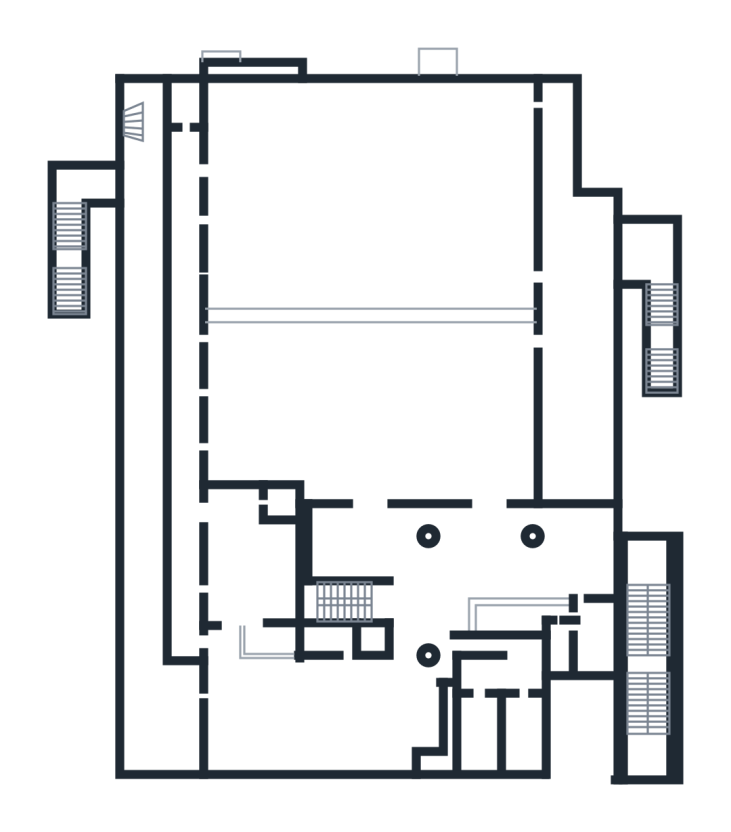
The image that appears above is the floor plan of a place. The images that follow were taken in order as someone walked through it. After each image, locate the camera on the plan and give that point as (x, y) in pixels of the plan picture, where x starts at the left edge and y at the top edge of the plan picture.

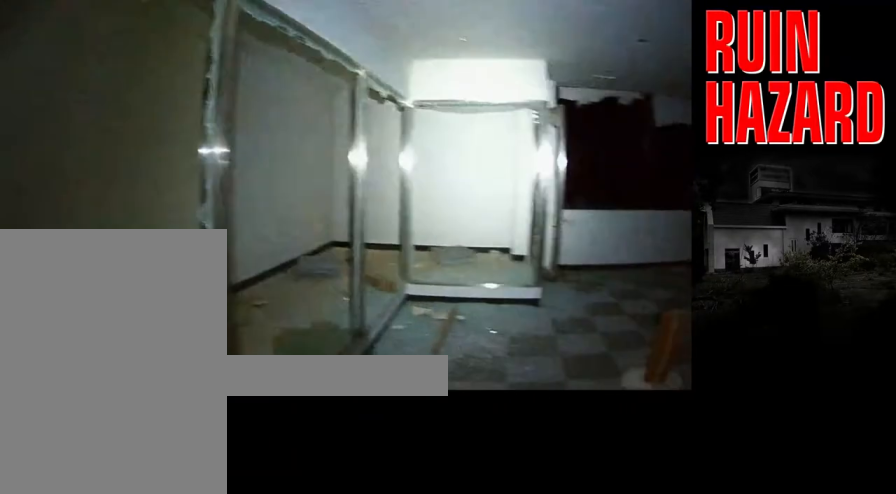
(333, 720)
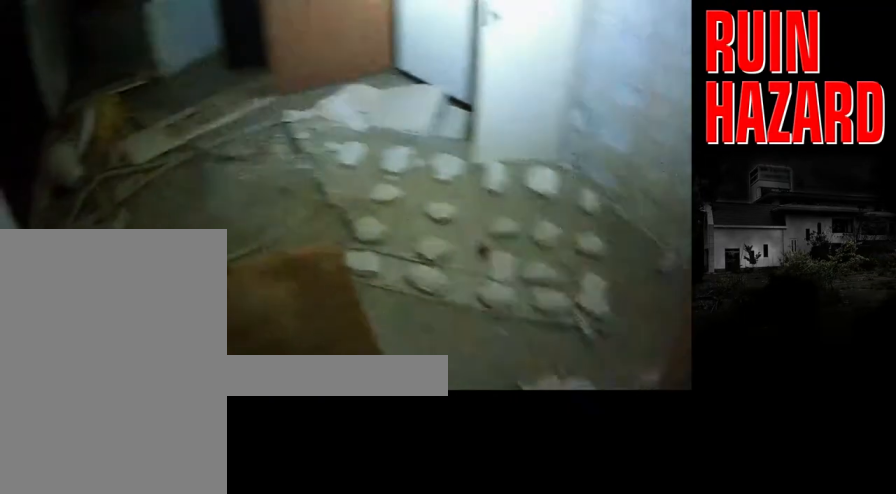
(183, 539)
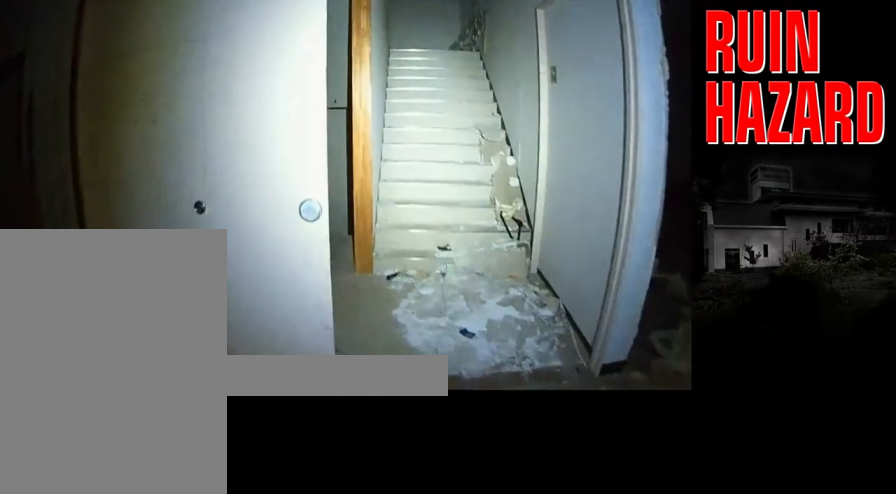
(477, 580)
